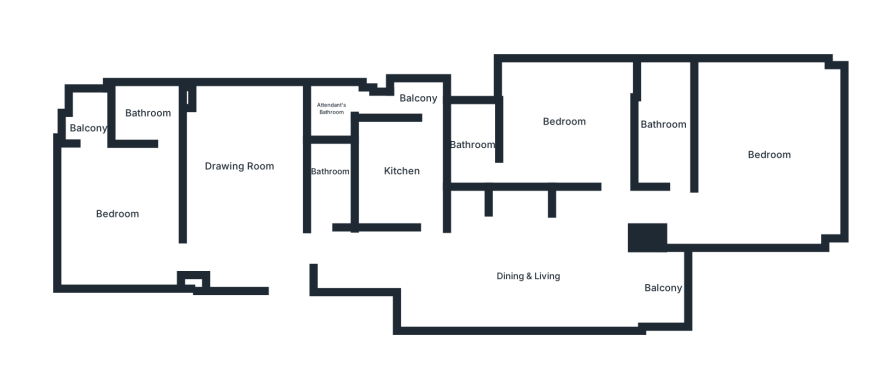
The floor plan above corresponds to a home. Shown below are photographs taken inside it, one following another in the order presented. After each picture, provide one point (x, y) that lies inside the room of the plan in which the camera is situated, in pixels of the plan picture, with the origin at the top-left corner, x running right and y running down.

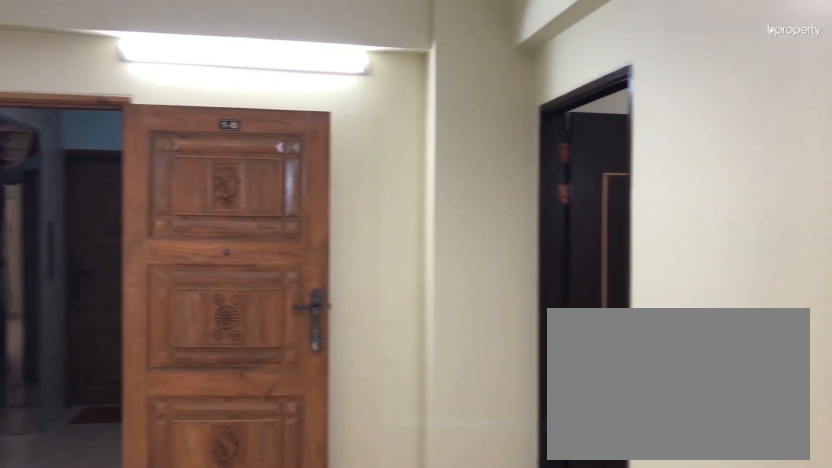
(247, 169)
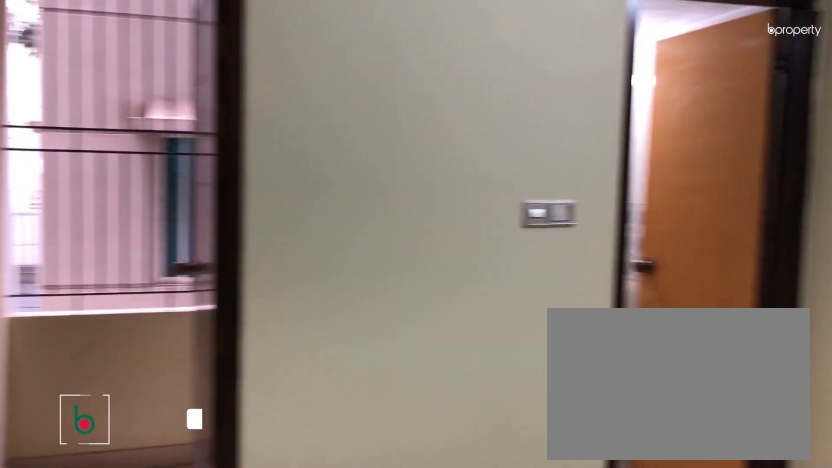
(119, 215)
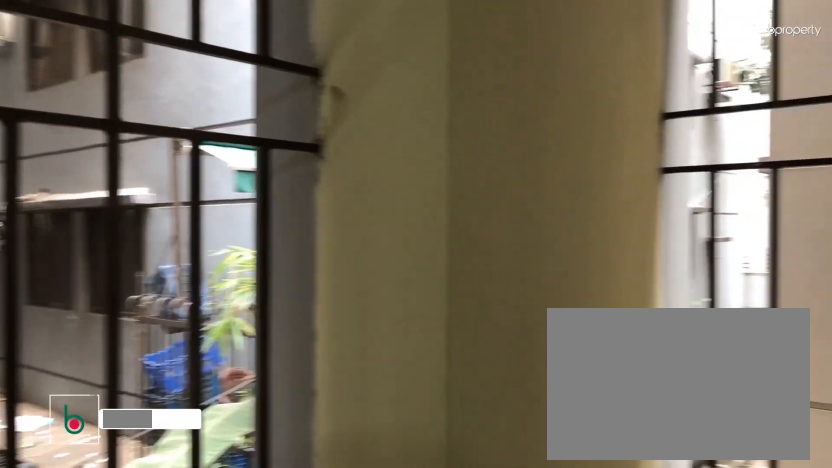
(87, 114)
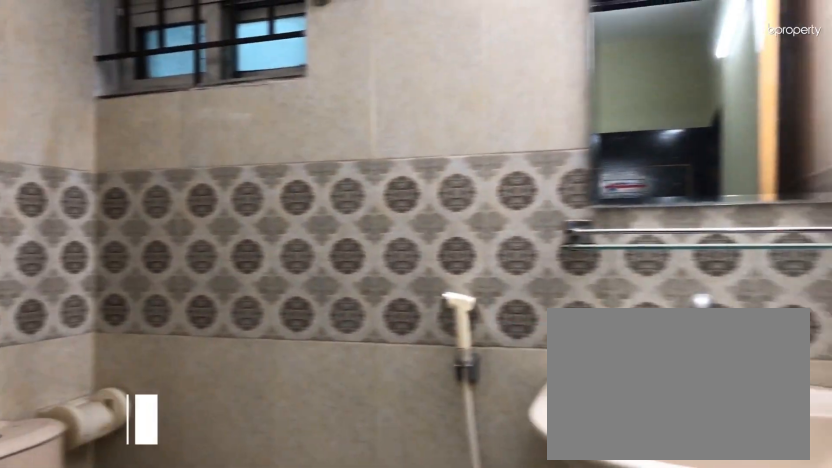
(141, 112)
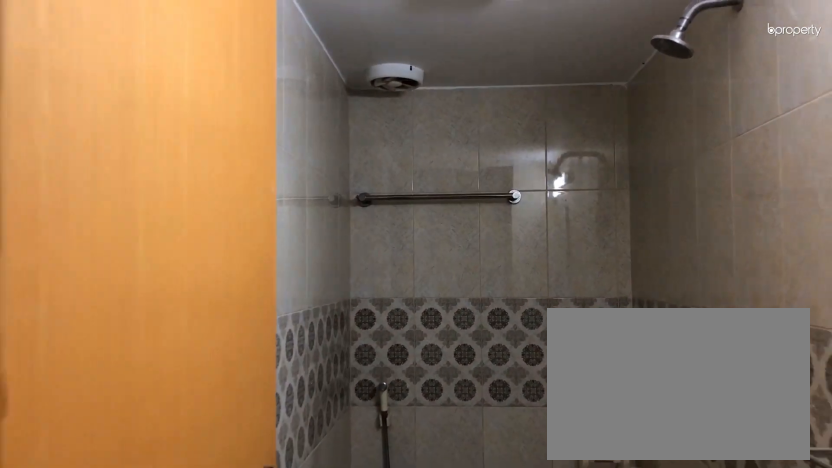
(329, 179)
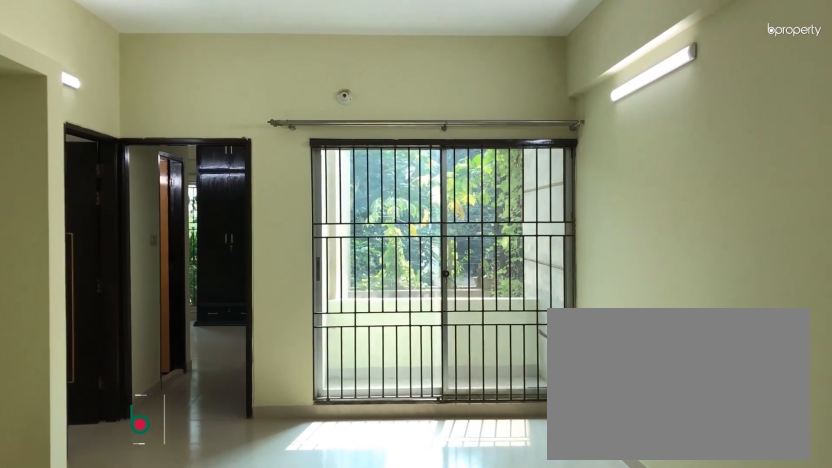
(527, 271)
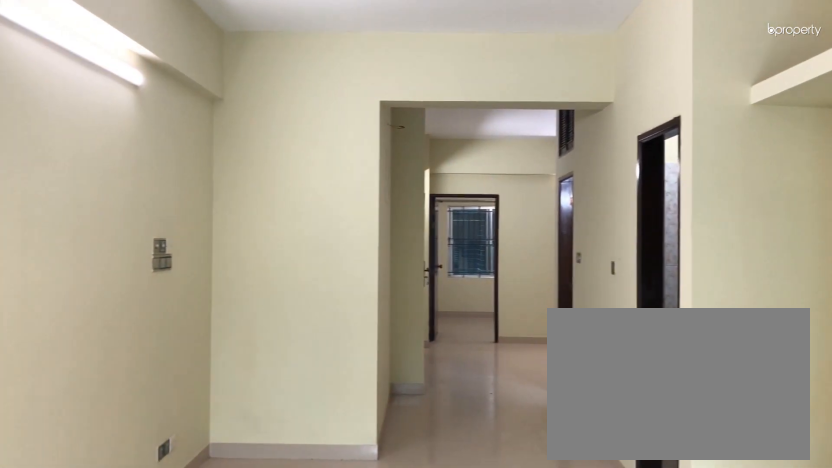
(527, 271)
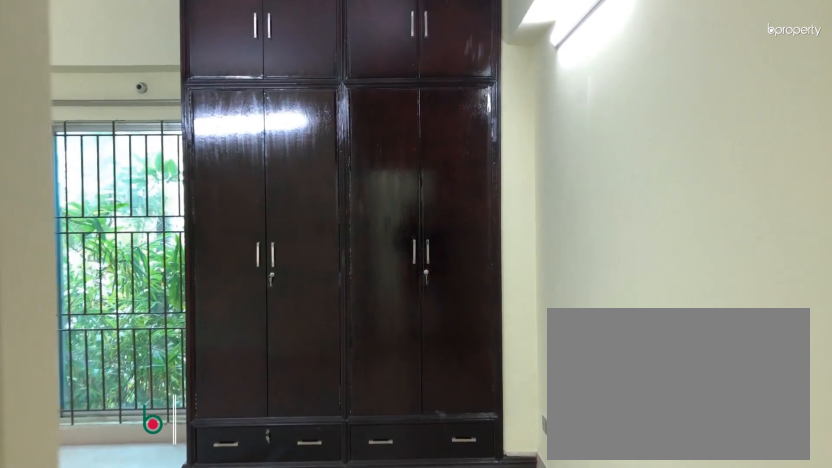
(743, 216)
